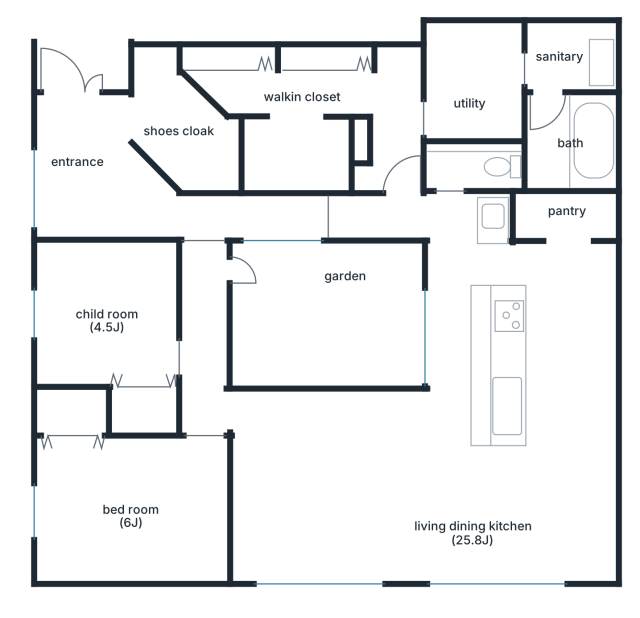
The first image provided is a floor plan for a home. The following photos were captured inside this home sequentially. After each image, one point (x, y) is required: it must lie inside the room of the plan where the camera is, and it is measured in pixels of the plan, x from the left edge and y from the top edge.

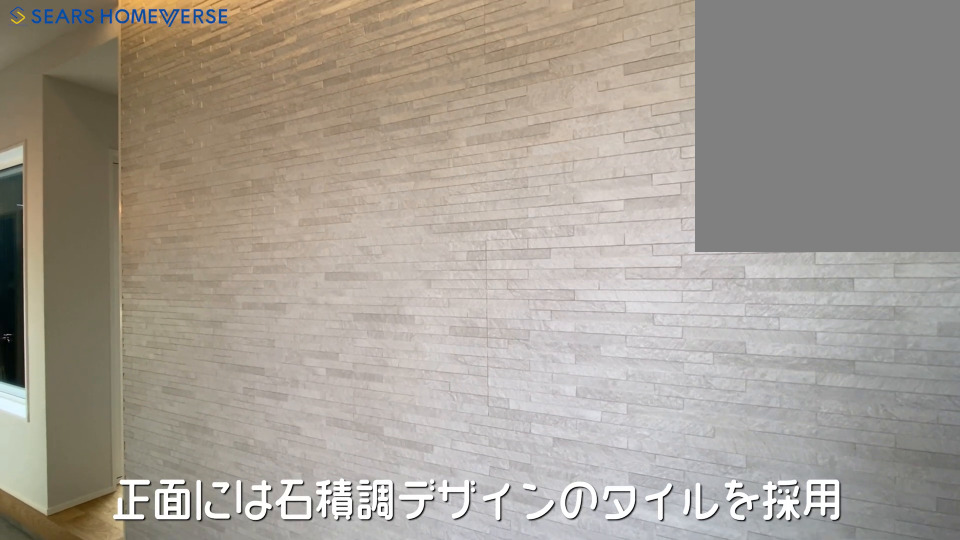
(82, 160)
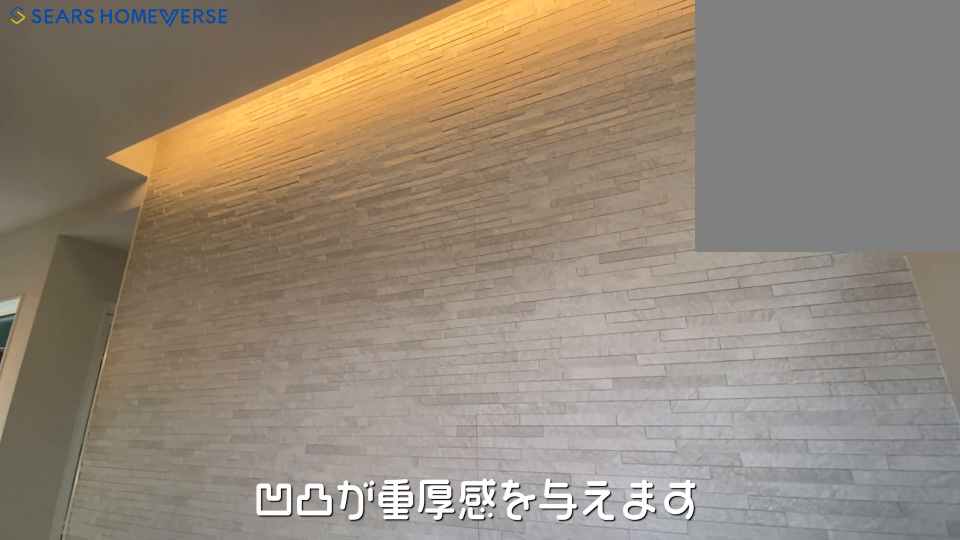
(81, 160)
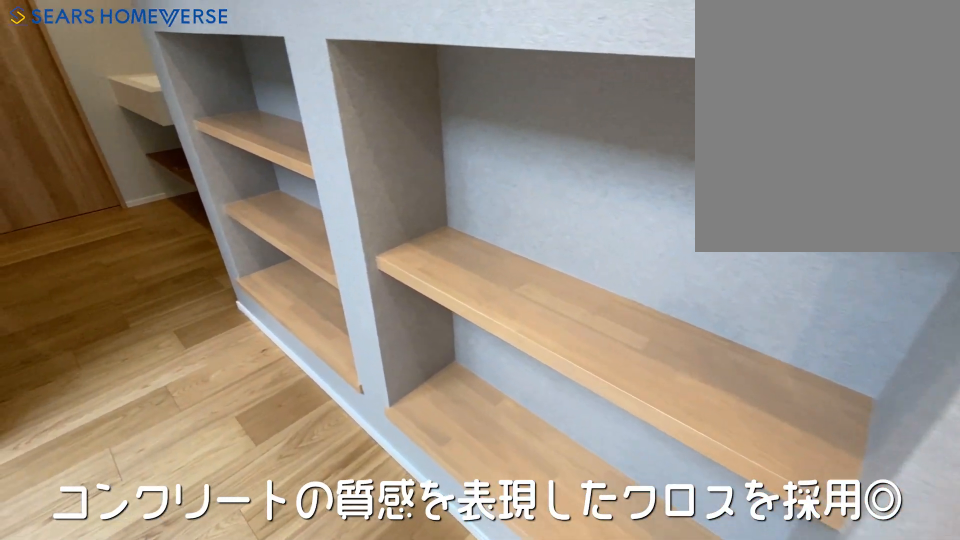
(564, 365)
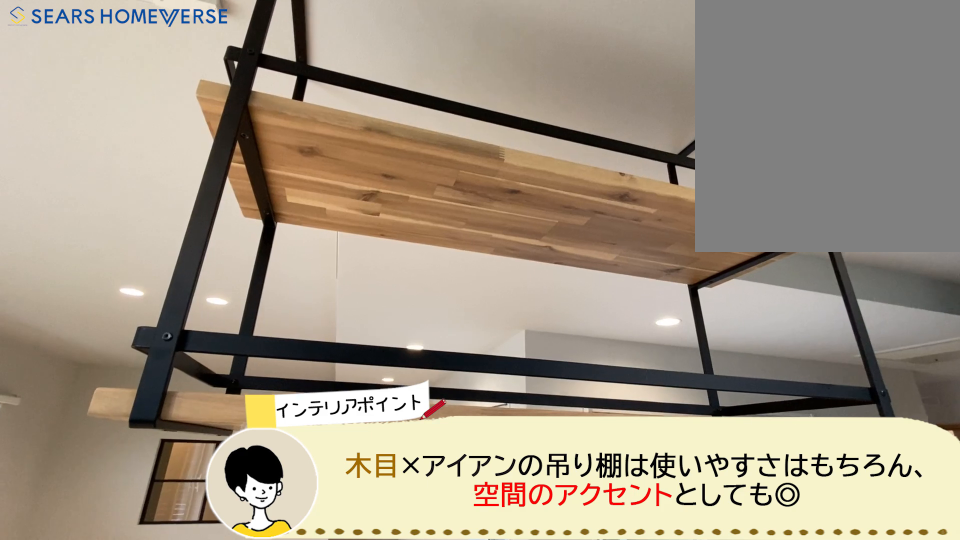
(564, 365)
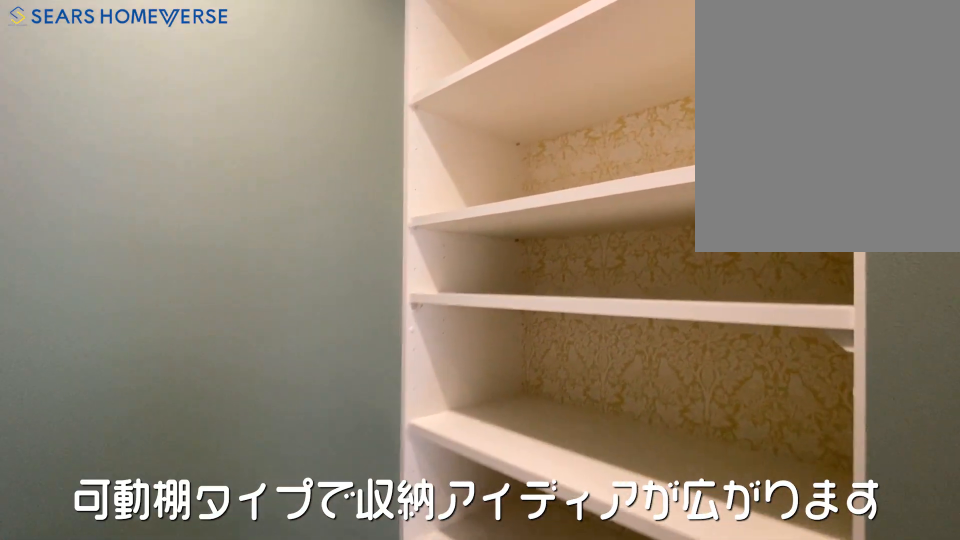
(570, 218)
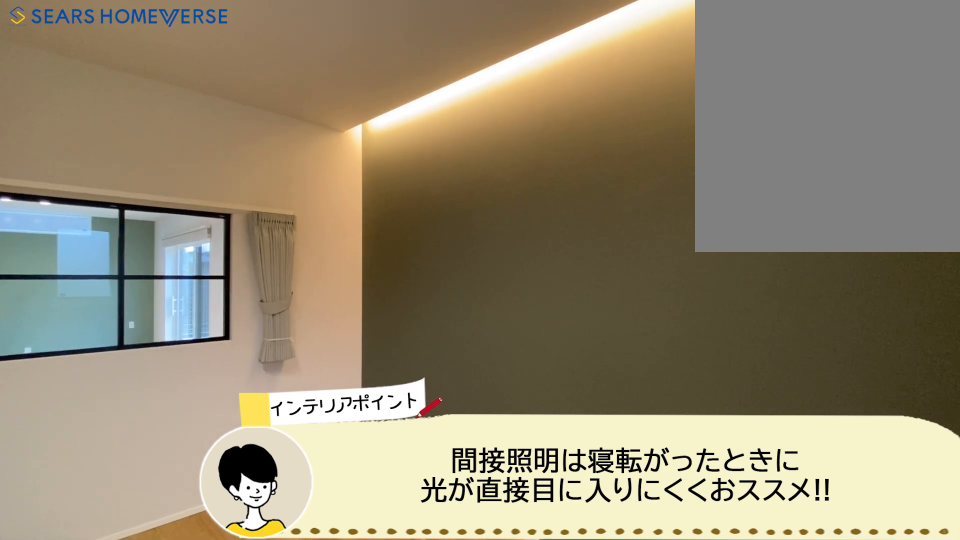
(131, 474)
